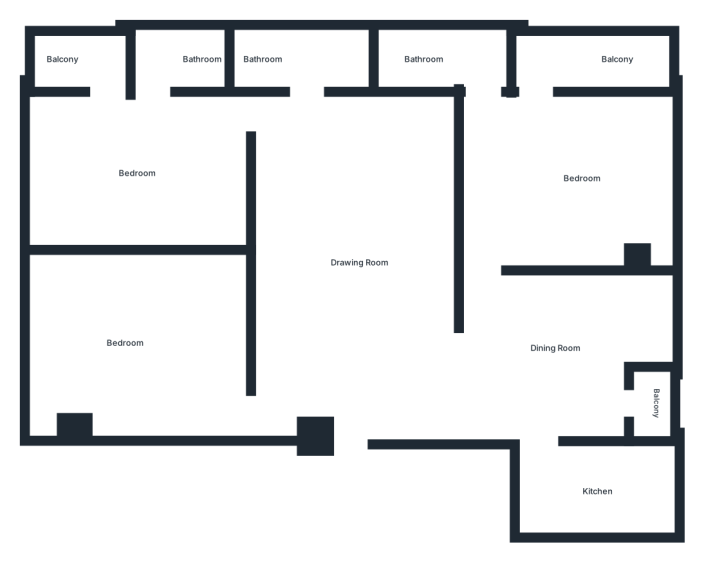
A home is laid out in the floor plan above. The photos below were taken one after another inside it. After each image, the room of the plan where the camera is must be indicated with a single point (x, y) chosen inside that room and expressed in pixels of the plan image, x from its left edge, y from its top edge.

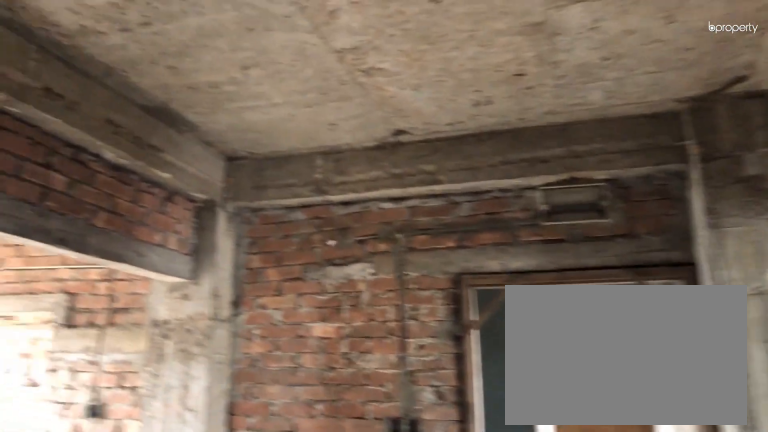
(356, 240)
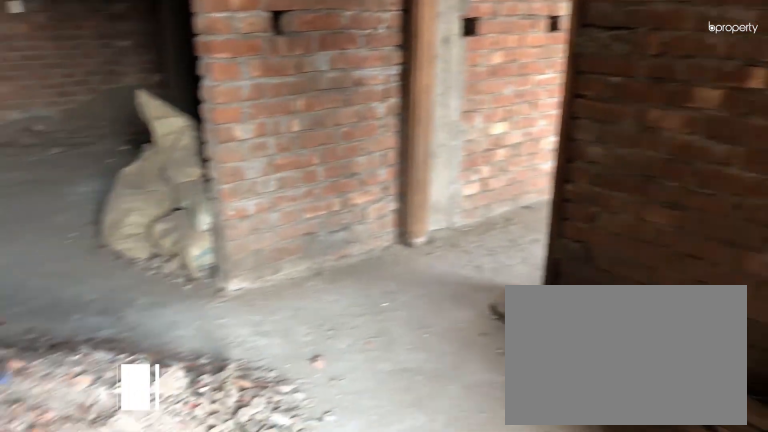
(568, 359)
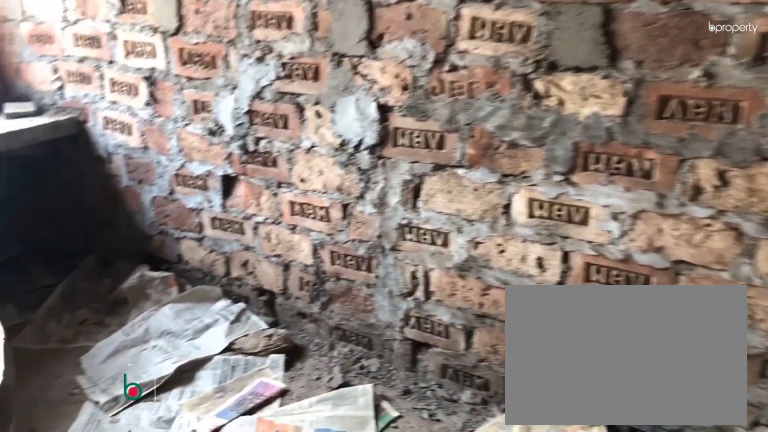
(599, 489)
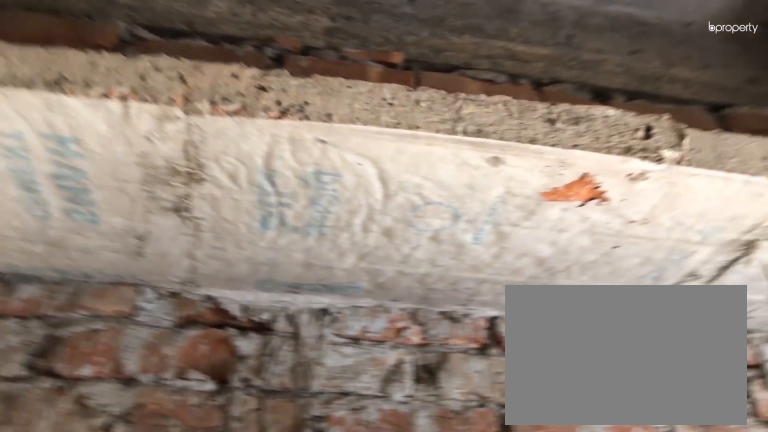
(599, 489)
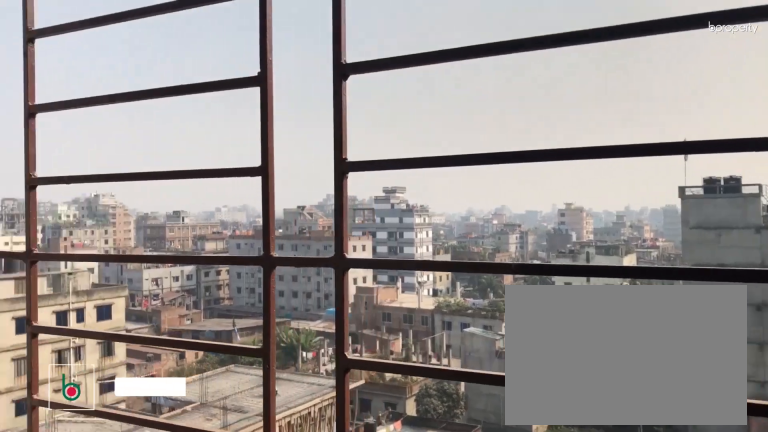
(650, 403)
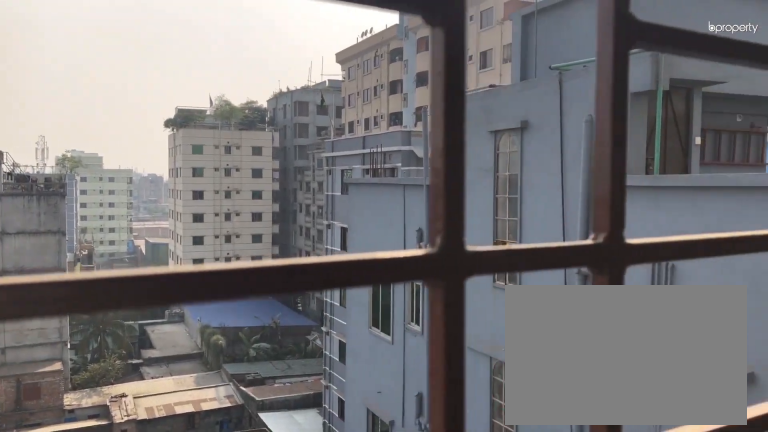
(652, 404)
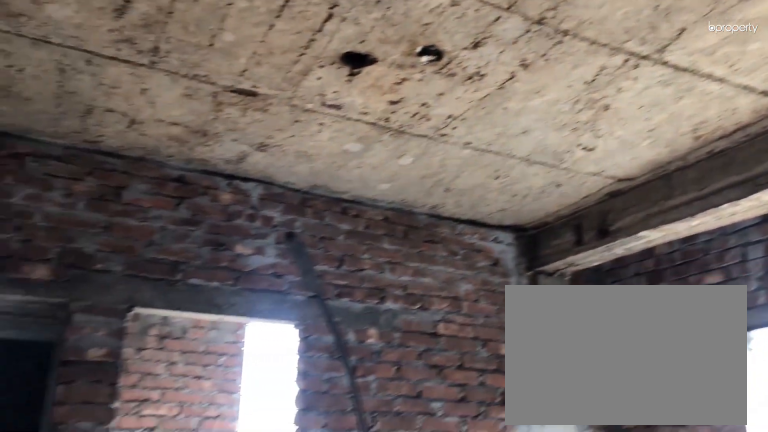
(571, 182)
